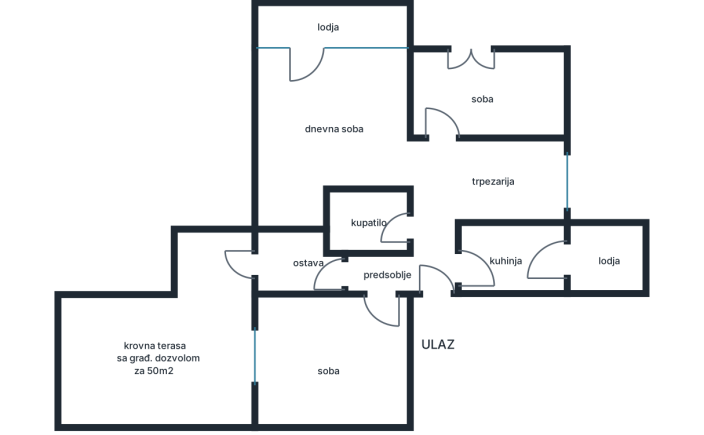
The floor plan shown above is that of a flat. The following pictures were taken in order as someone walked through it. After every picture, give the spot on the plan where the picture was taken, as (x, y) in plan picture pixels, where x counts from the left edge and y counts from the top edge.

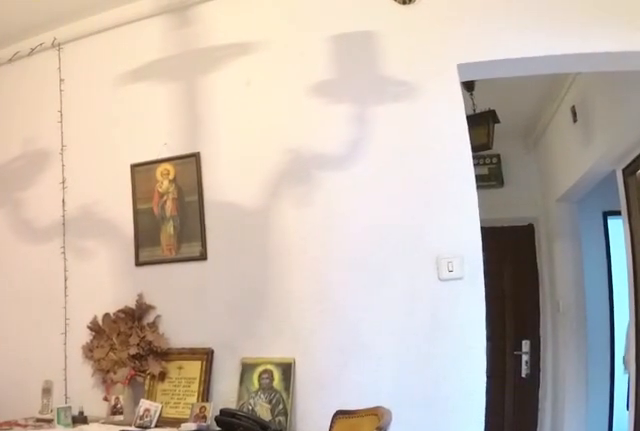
(431, 133)
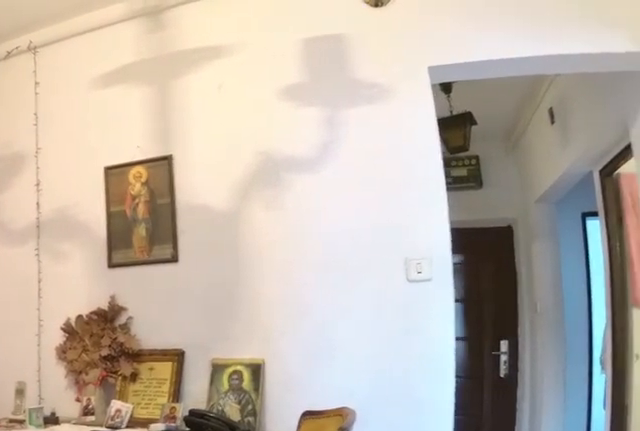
(430, 133)
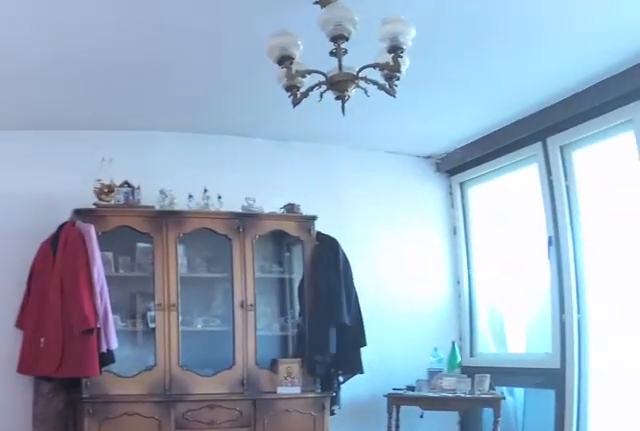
(411, 168)
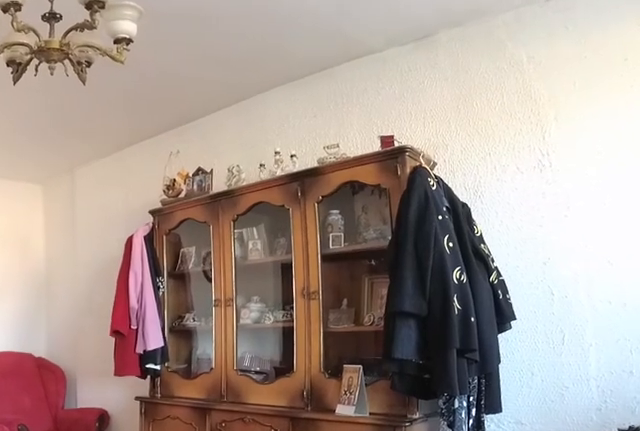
(385, 60)
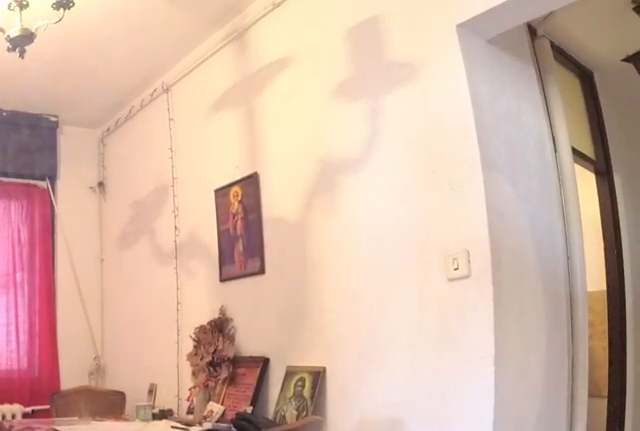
(386, 162)
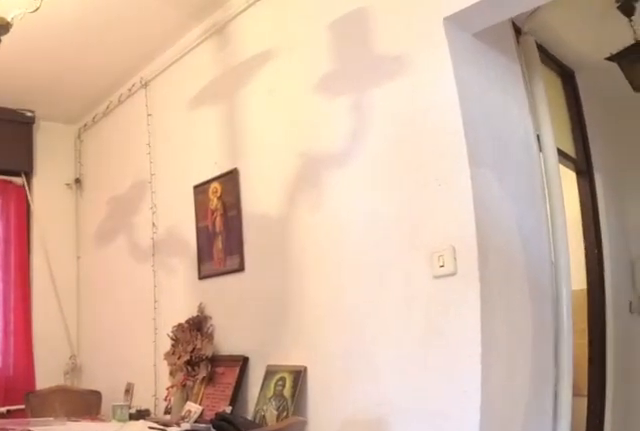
(391, 162)
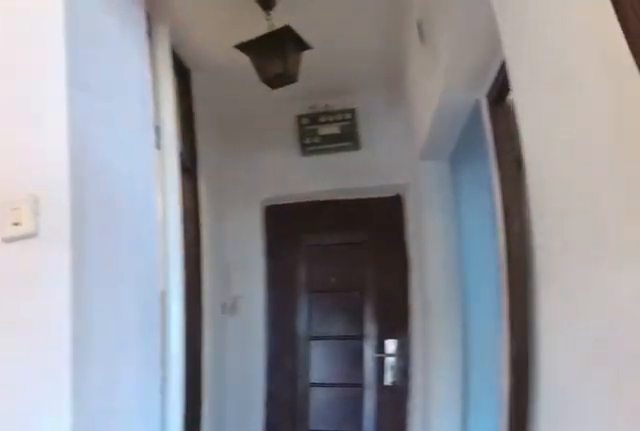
(428, 169)
